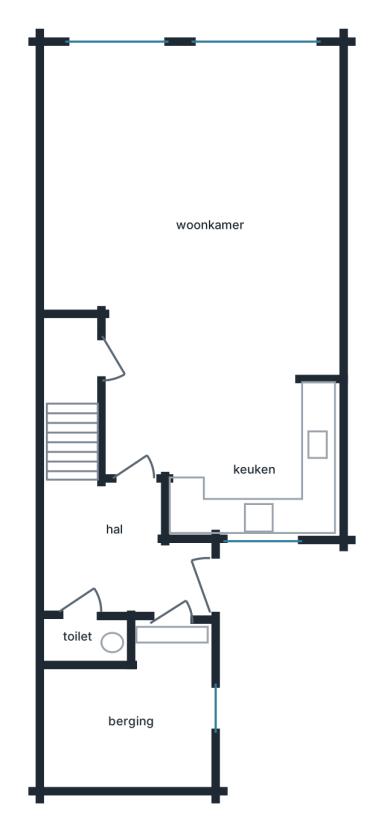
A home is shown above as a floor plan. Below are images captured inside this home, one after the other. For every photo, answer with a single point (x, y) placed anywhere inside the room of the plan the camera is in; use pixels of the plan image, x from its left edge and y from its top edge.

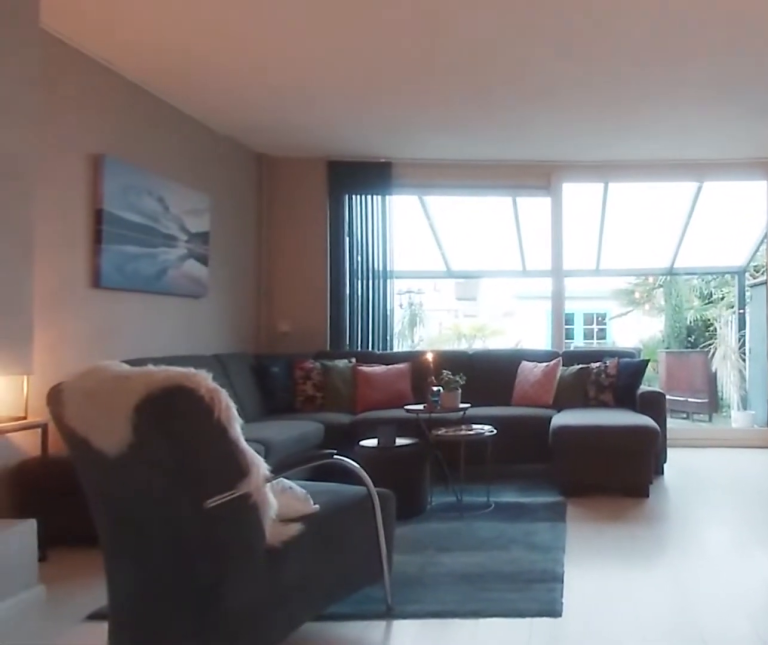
(136, 159)
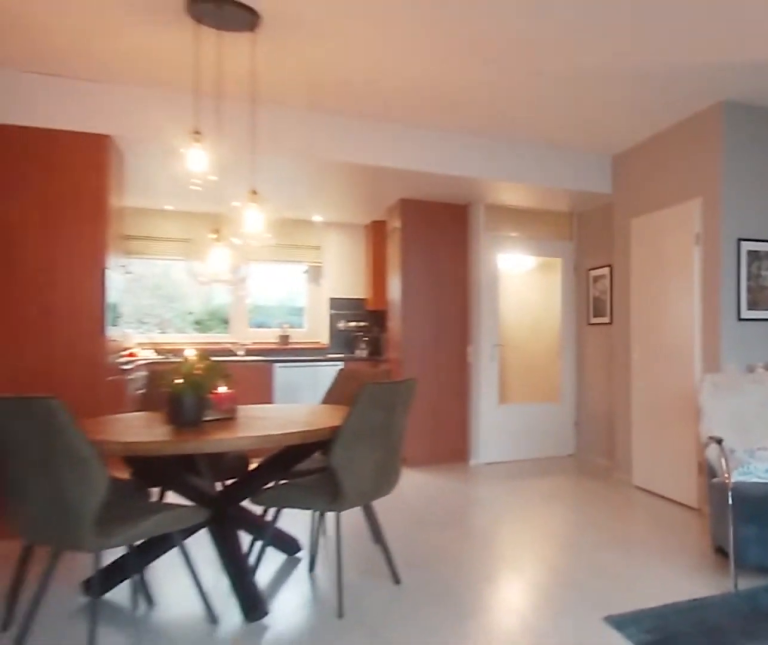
(136, 159)
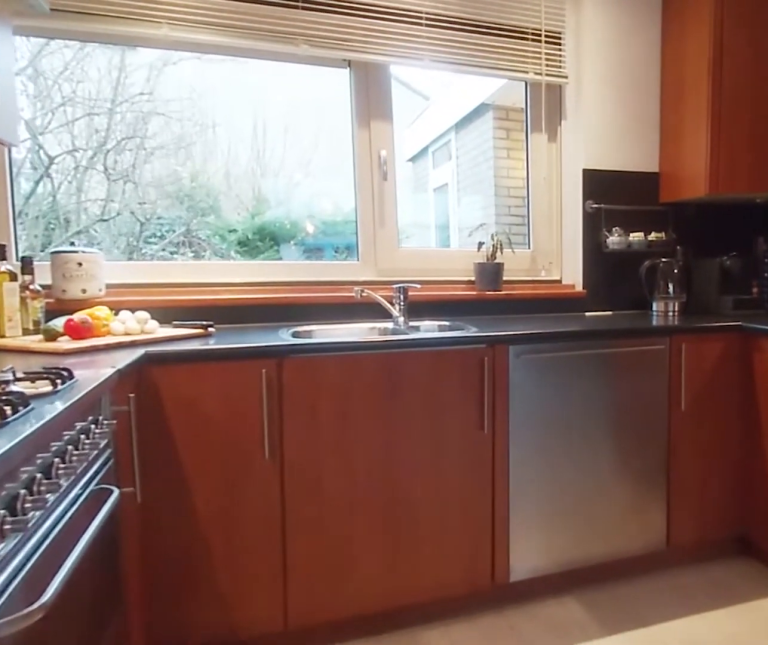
(256, 473)
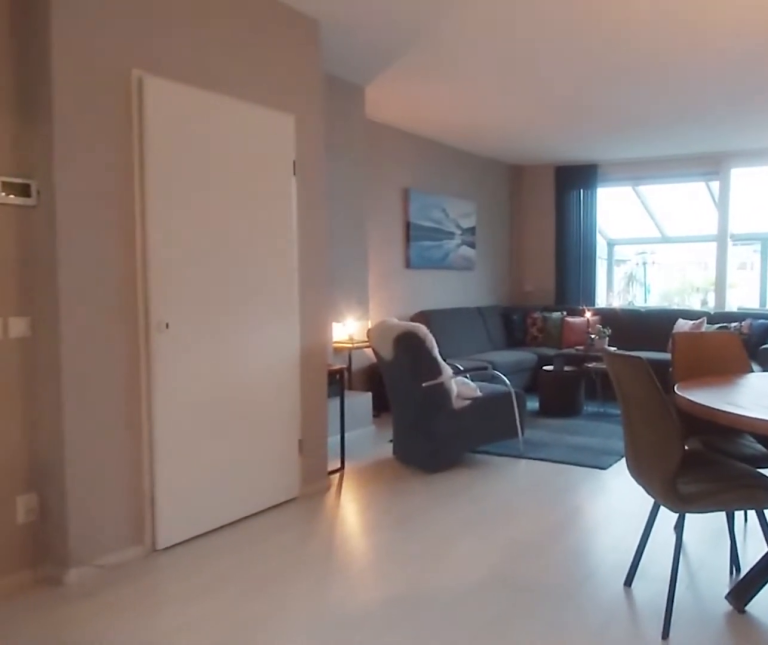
(133, 165)
